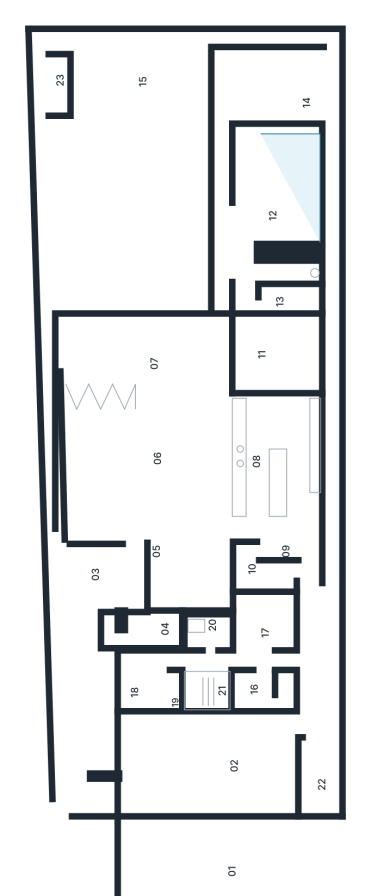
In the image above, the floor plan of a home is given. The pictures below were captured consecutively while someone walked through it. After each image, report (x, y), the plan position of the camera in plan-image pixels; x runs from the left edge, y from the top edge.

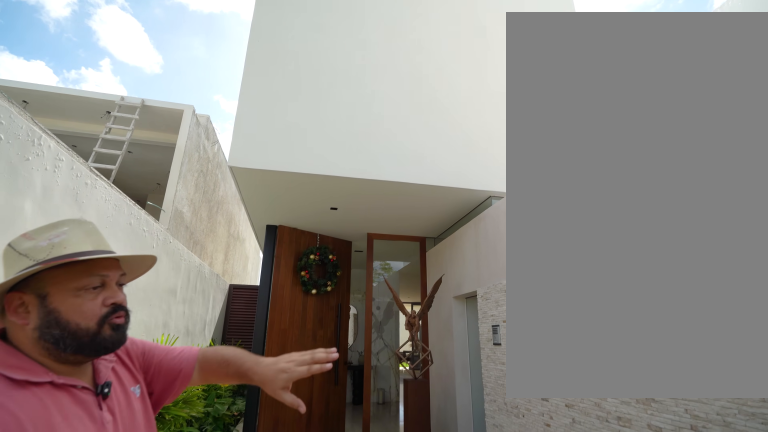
(95, 685)
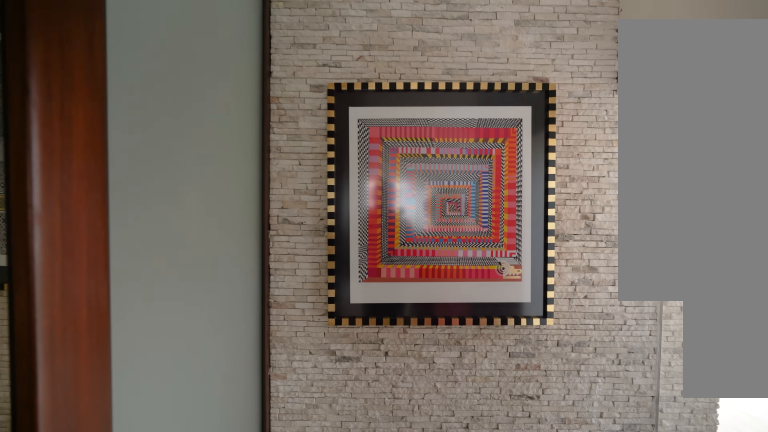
(136, 624)
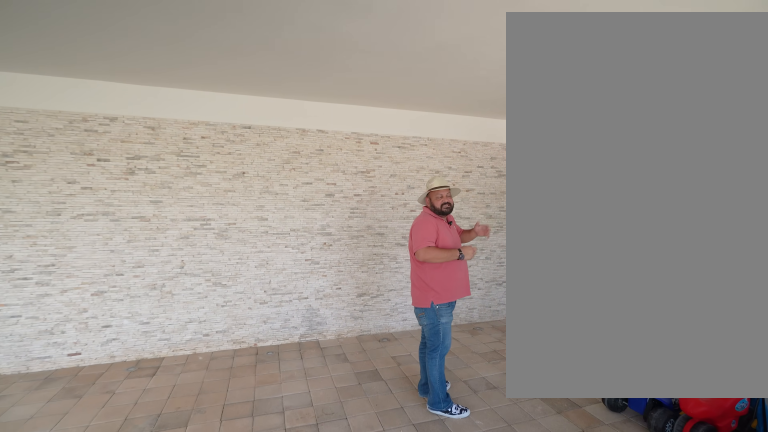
(230, 793)
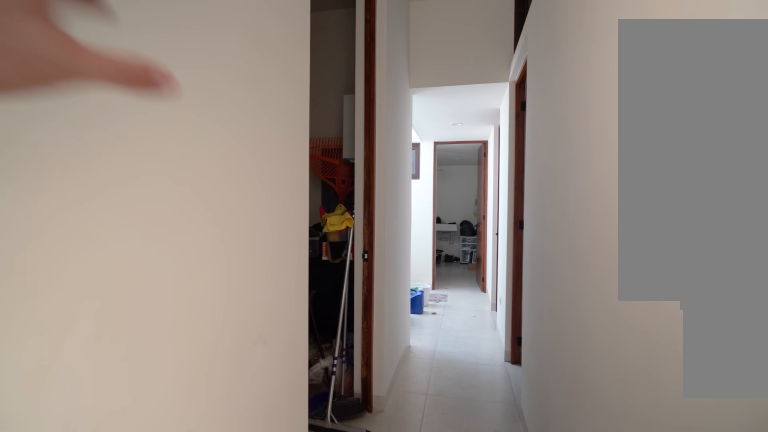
(302, 659)
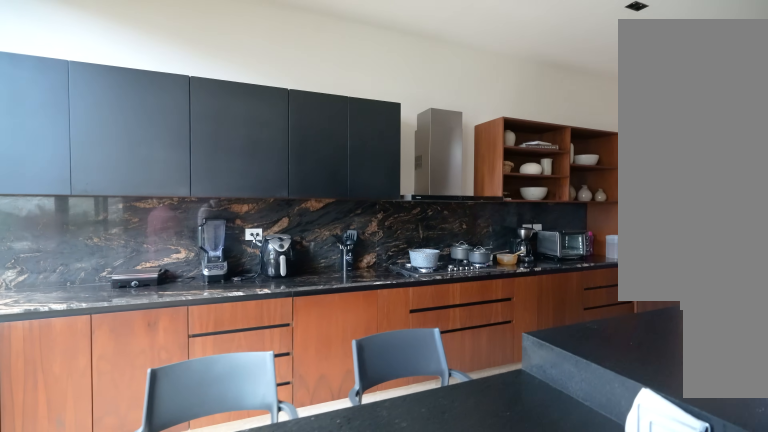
(251, 413)
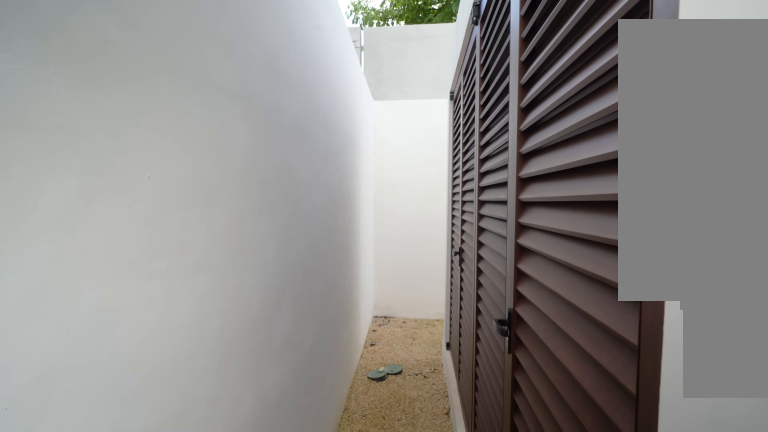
(49, 133)
